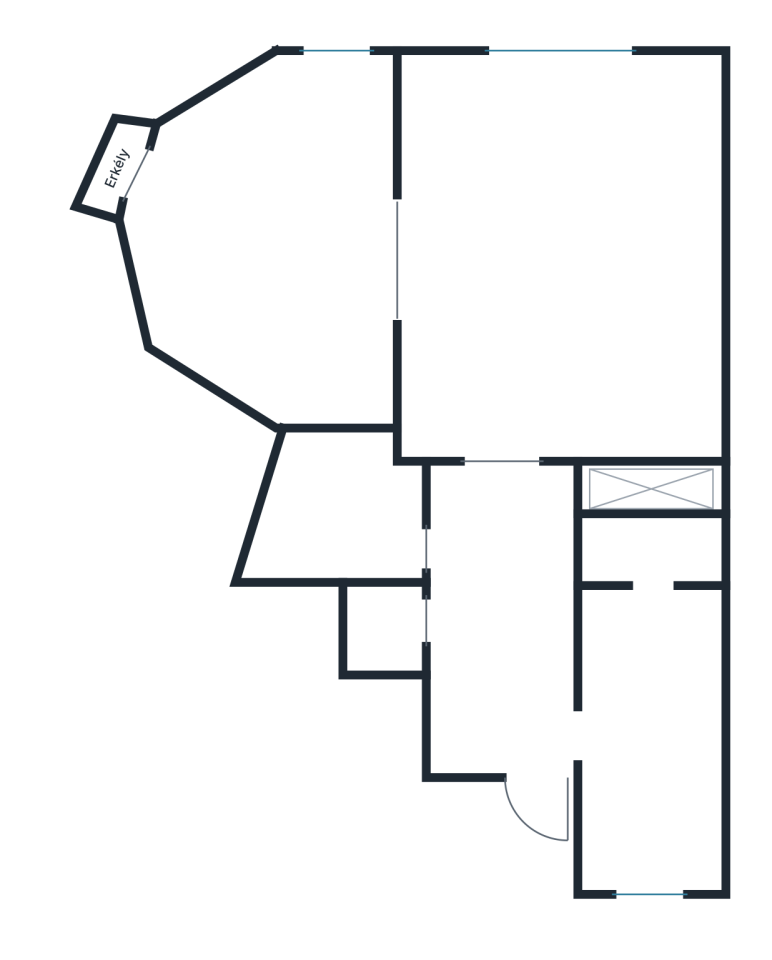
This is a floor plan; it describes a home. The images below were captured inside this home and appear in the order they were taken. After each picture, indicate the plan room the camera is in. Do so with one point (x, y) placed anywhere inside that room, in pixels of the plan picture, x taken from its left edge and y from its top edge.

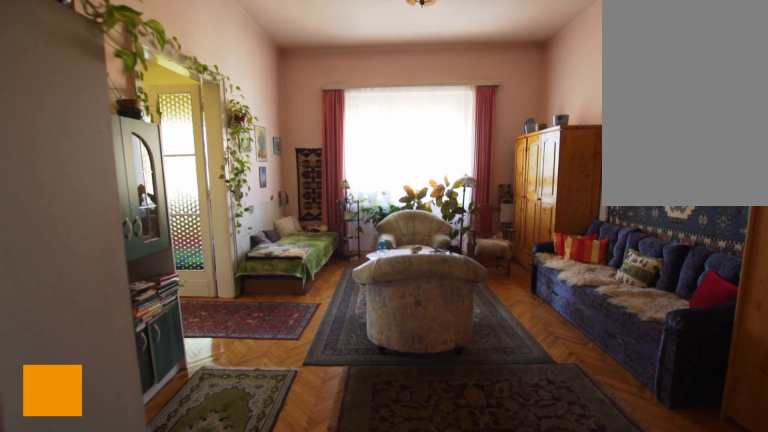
(571, 250)
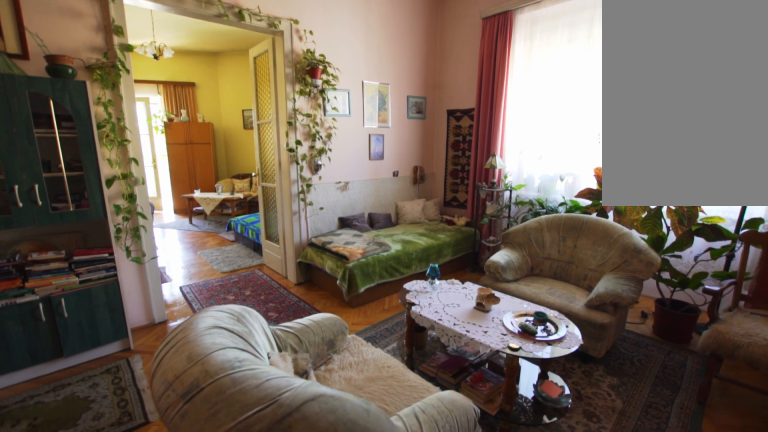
(569, 250)
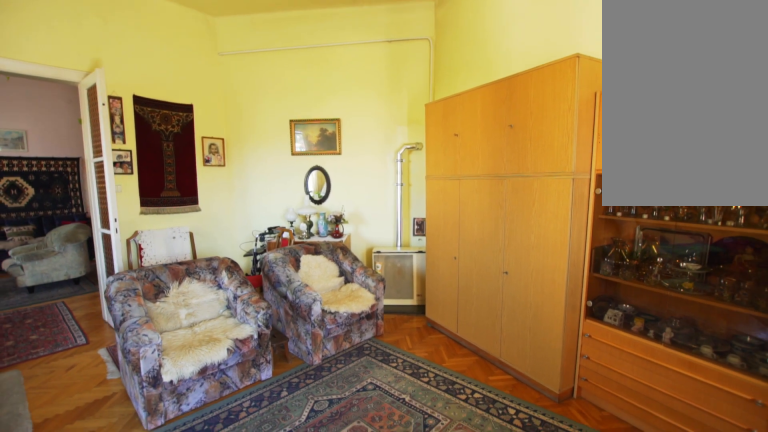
(264, 249)
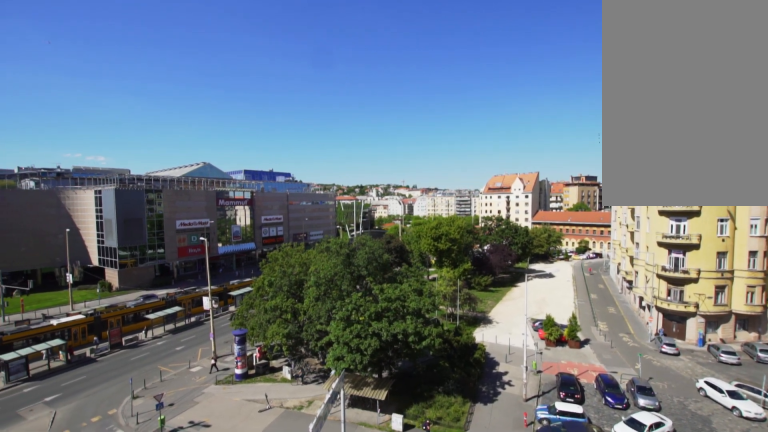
(111, 171)
